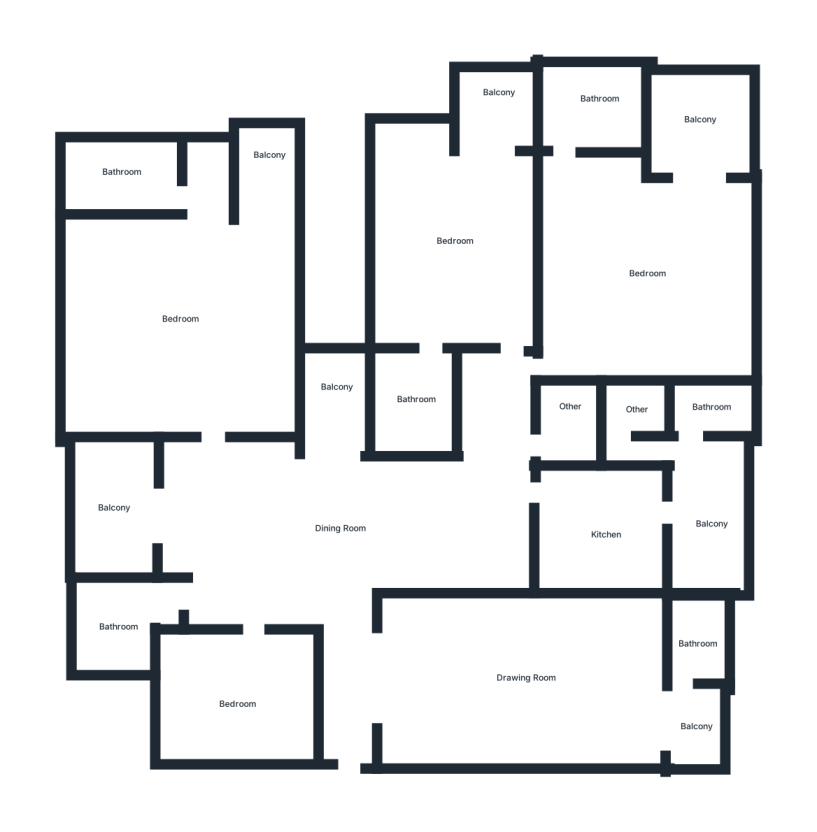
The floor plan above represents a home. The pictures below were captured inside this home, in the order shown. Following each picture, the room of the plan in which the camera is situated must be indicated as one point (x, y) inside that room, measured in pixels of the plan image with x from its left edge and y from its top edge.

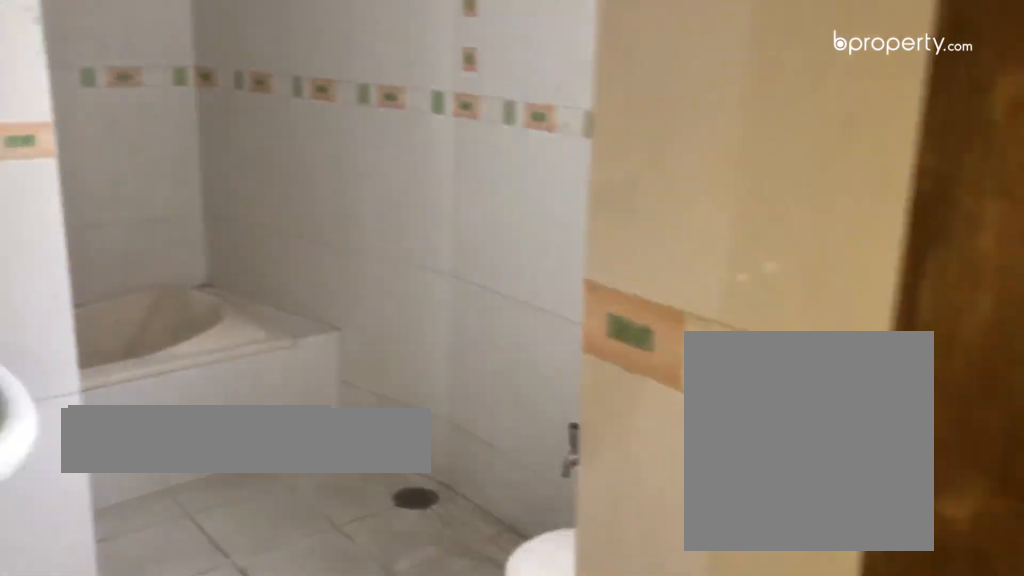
(125, 174)
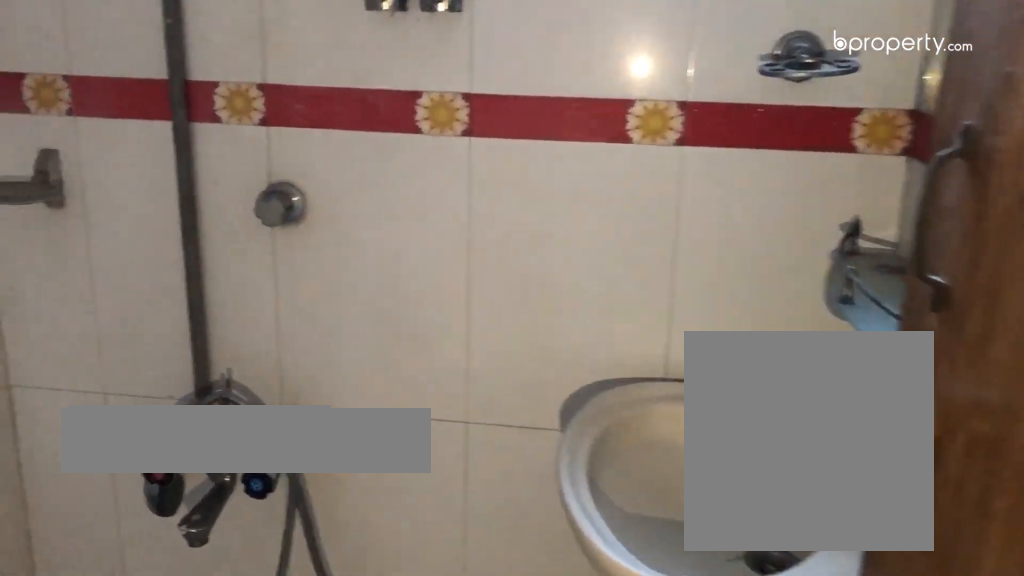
(119, 627)
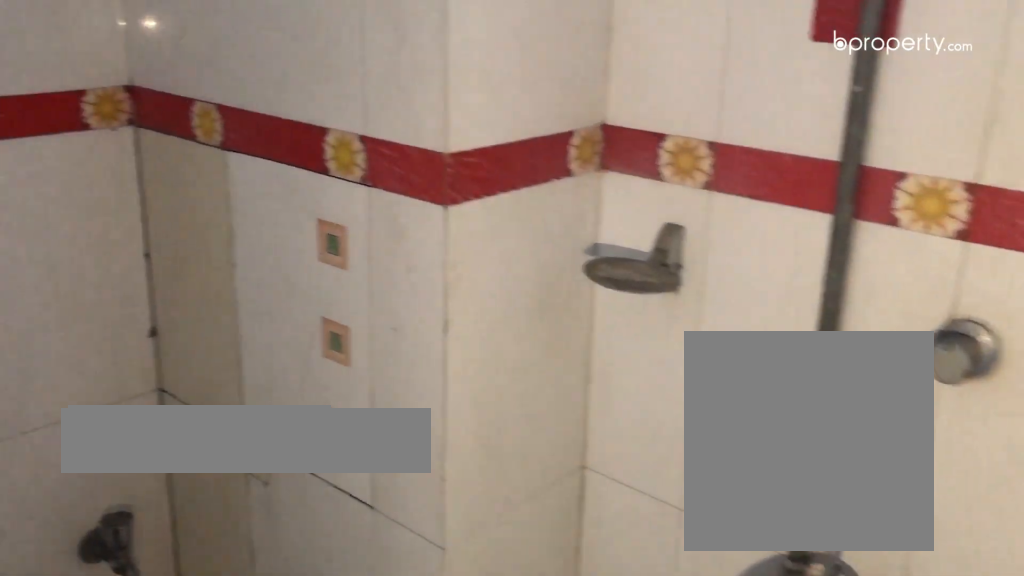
(119, 627)
